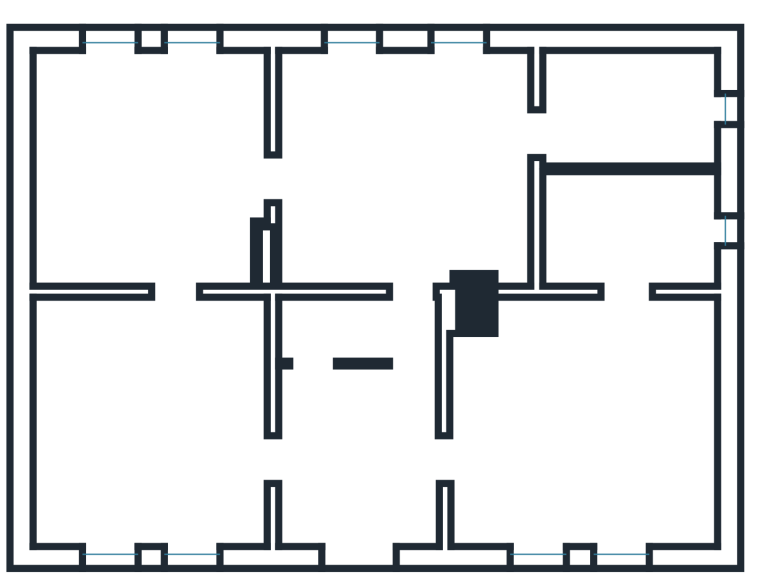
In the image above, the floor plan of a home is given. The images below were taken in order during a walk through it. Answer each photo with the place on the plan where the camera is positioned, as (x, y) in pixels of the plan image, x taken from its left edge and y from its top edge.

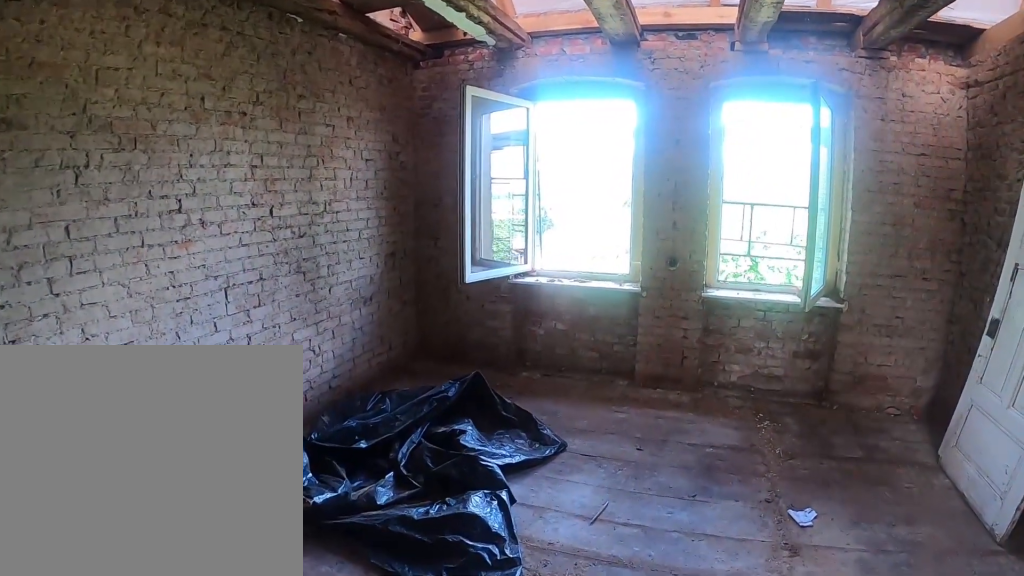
(118, 256)
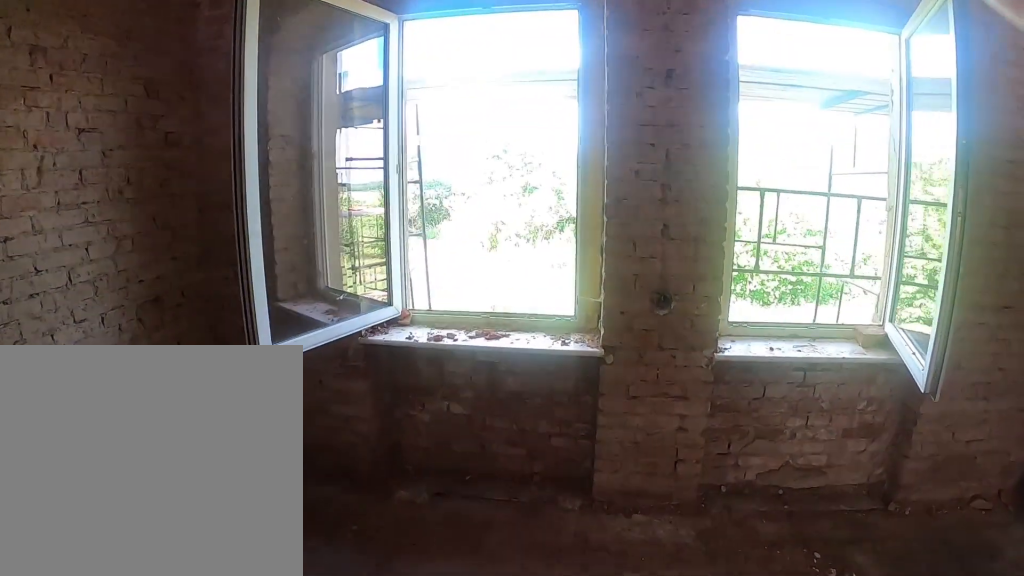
(109, 180)
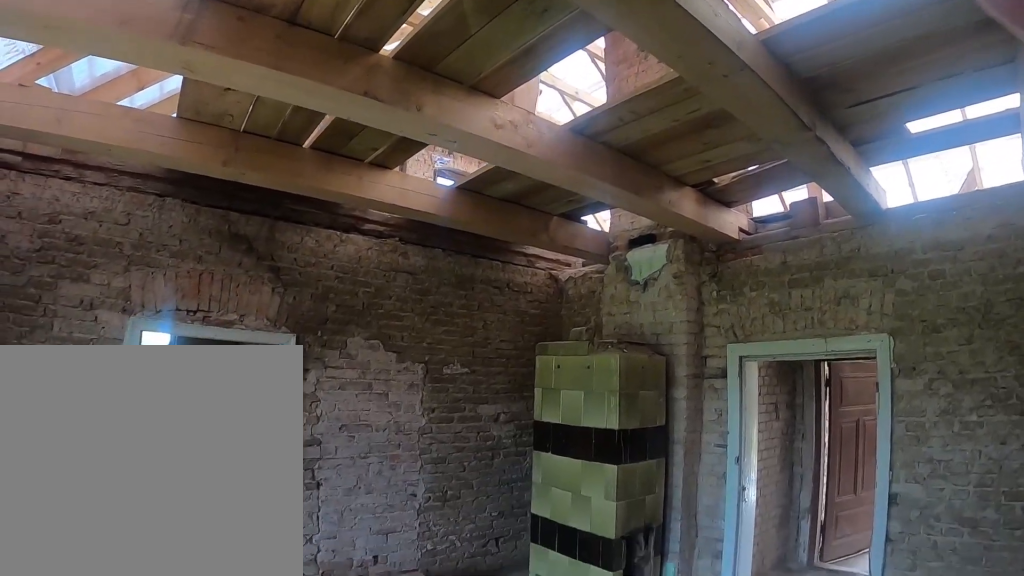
(426, 147)
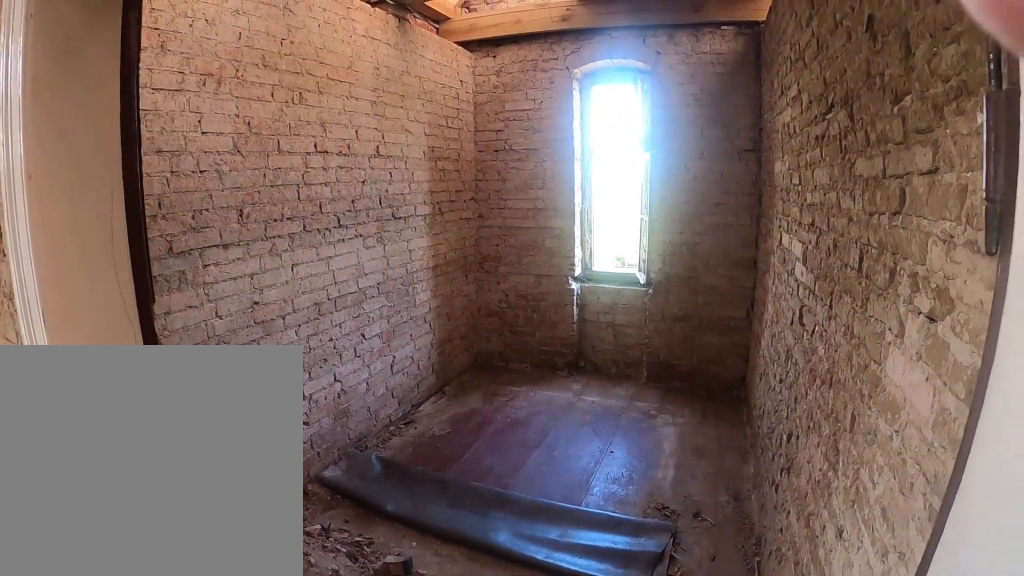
(510, 168)
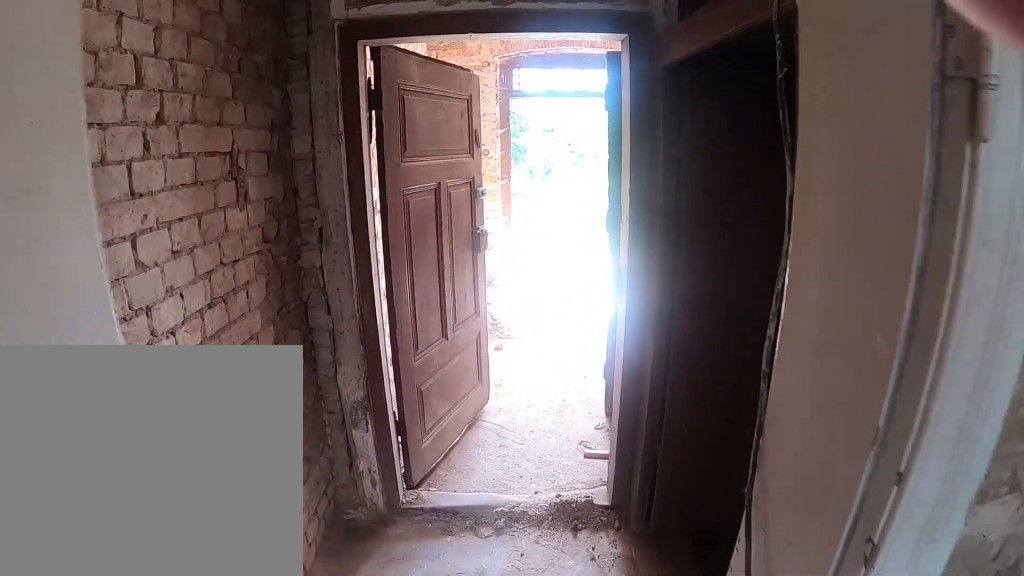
(429, 273)
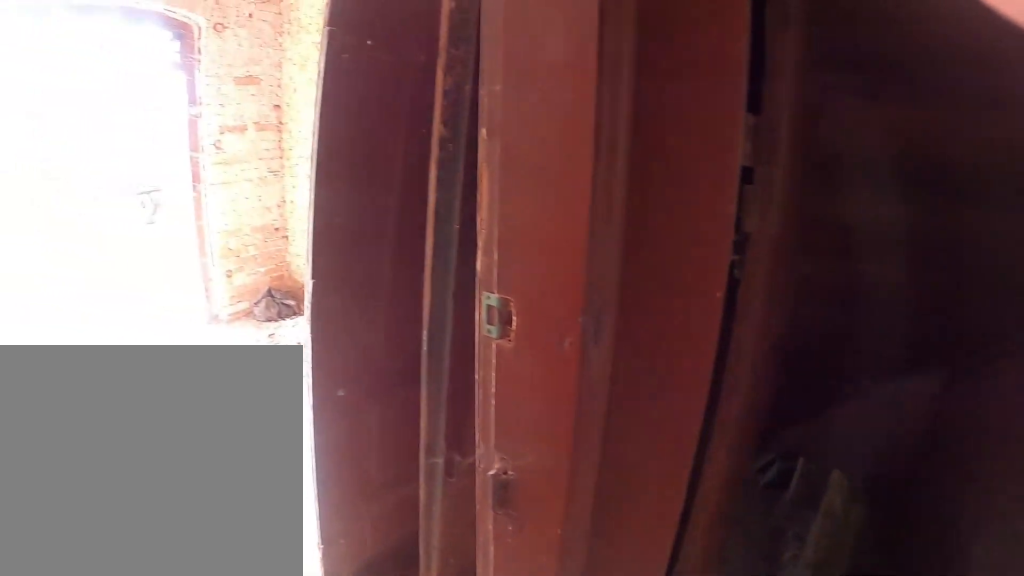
(405, 375)
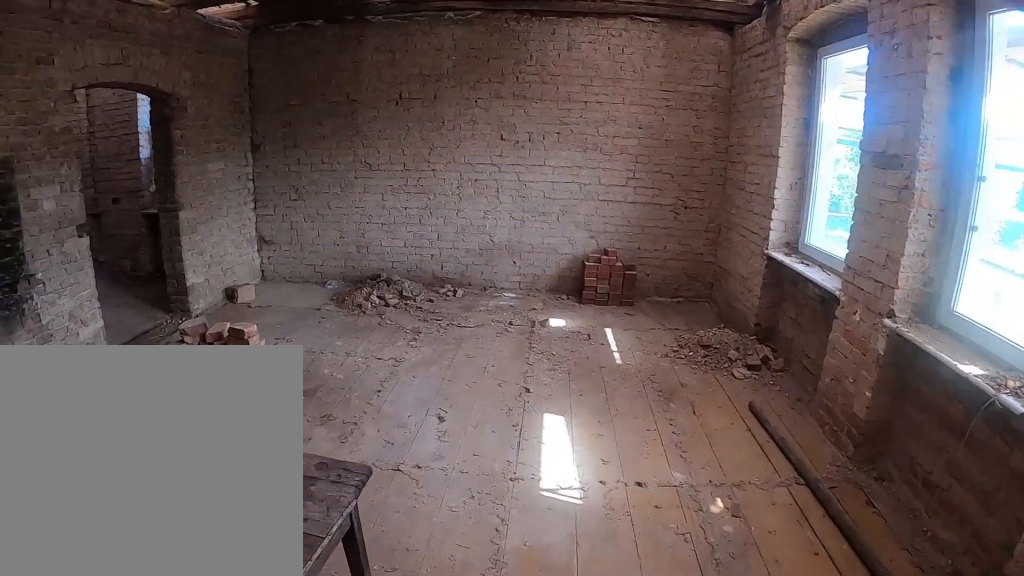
(447, 442)
